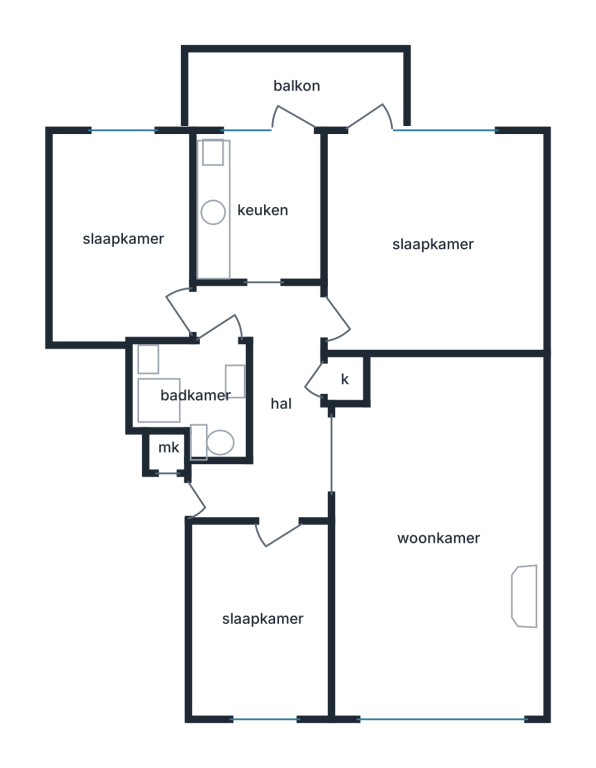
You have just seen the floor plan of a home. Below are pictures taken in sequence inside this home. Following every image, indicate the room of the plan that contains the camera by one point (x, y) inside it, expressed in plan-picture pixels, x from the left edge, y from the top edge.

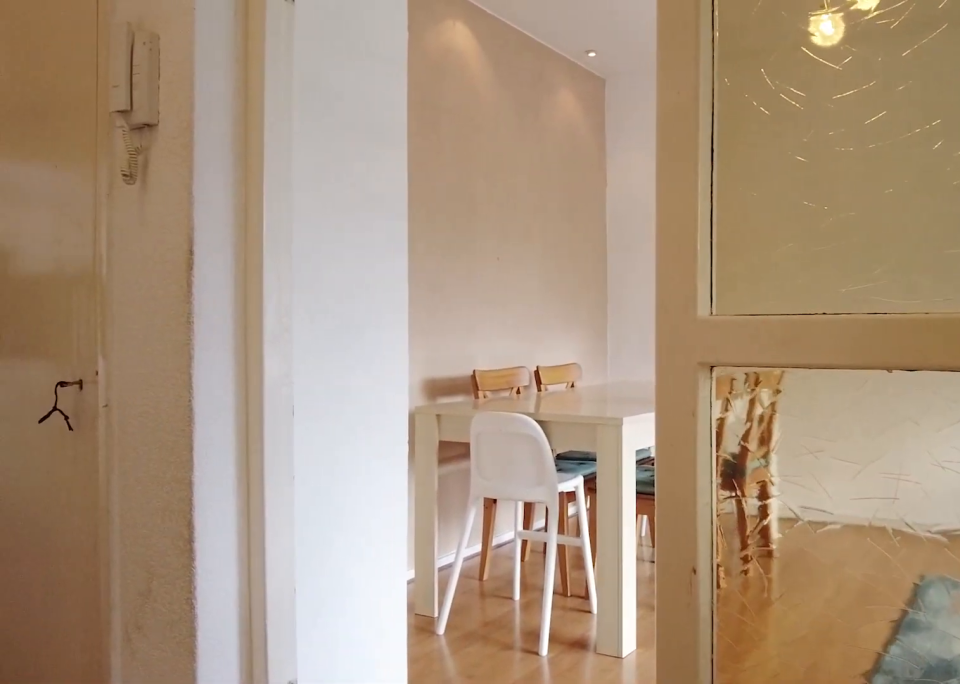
(271, 402)
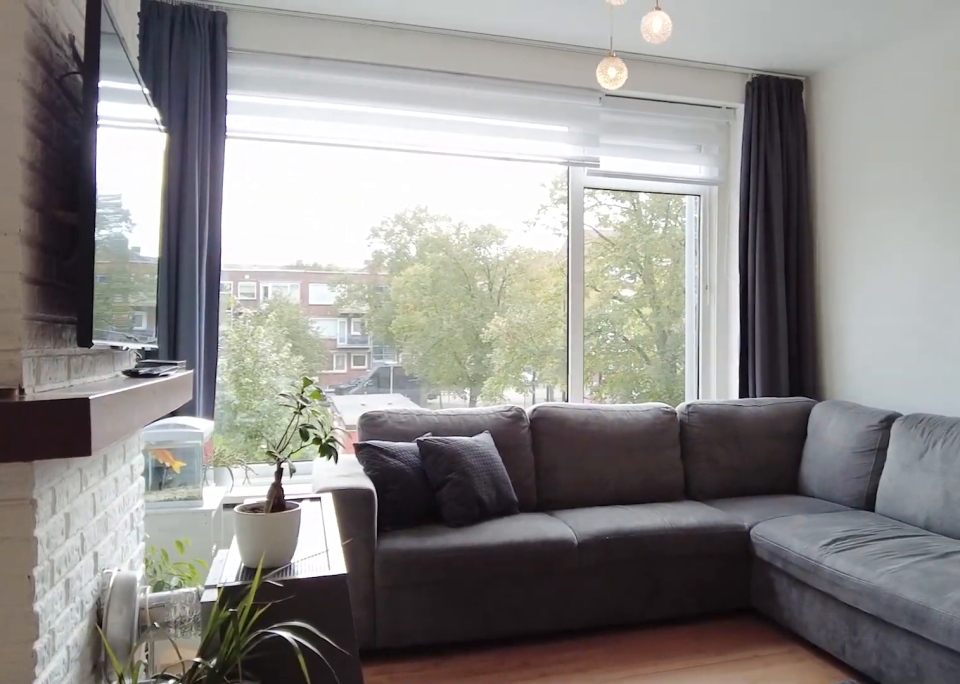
(437, 536)
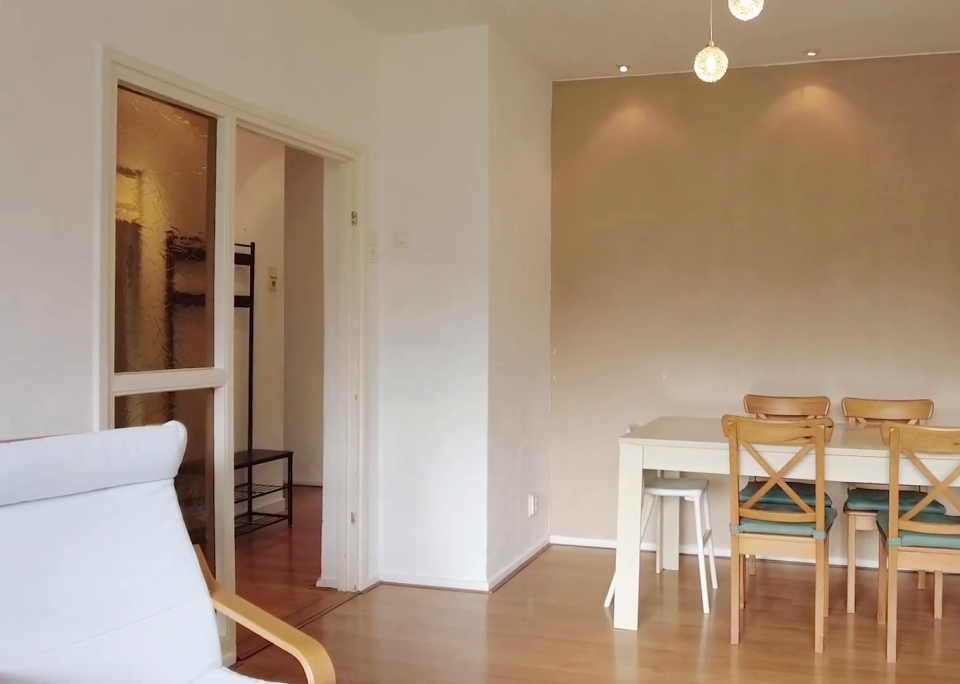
(437, 536)
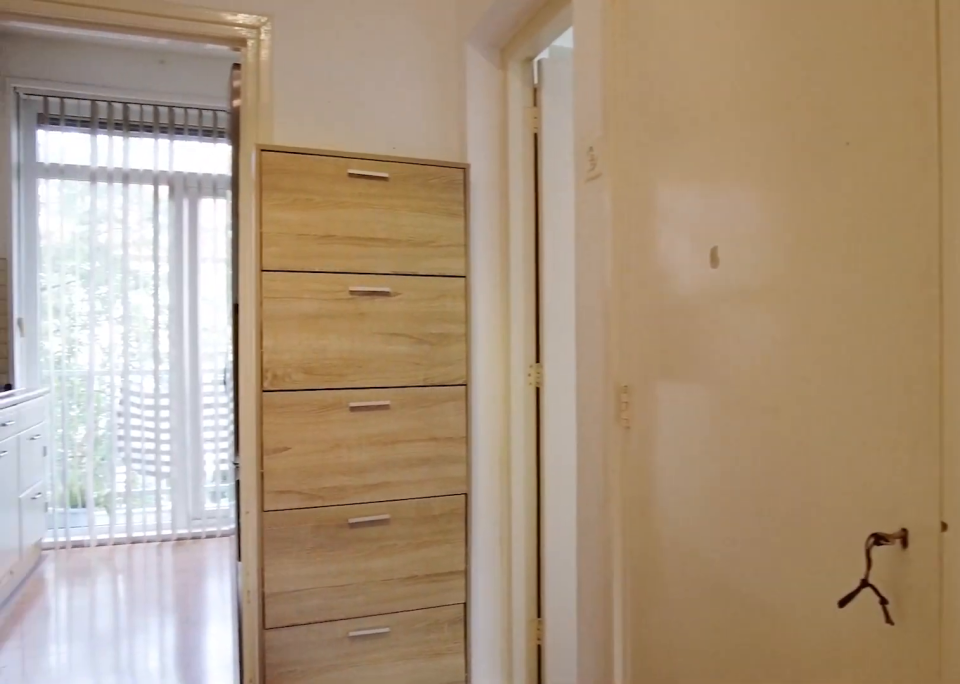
(271, 402)
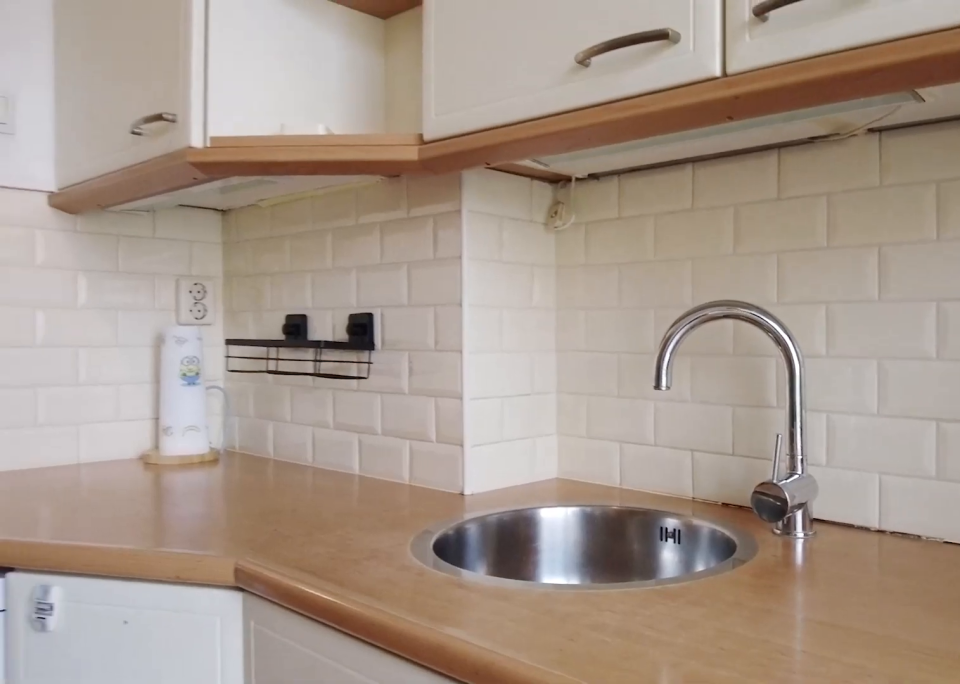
(260, 210)
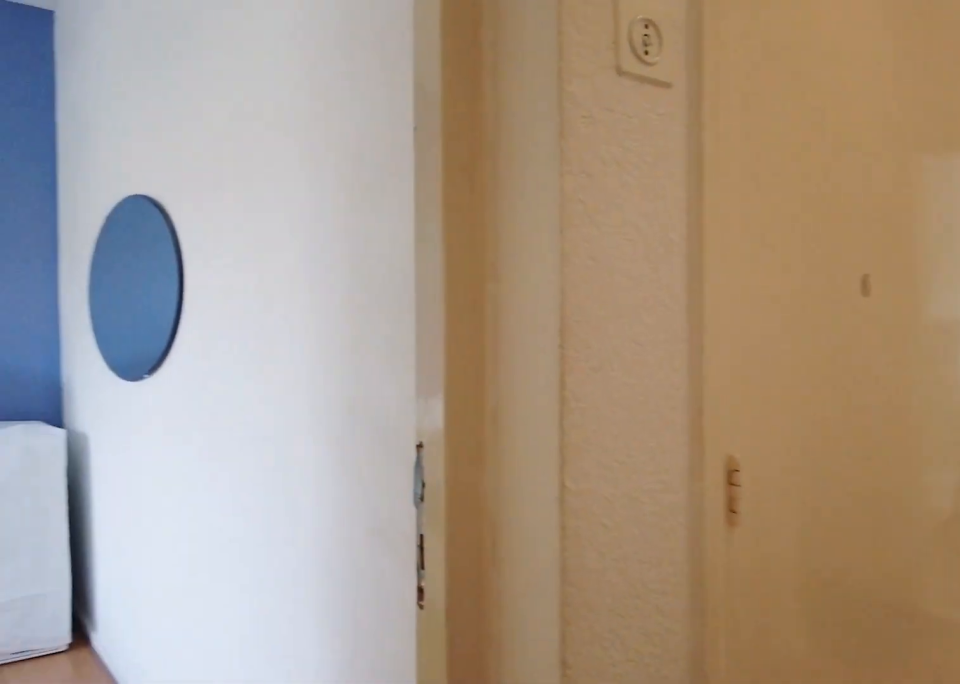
(272, 403)
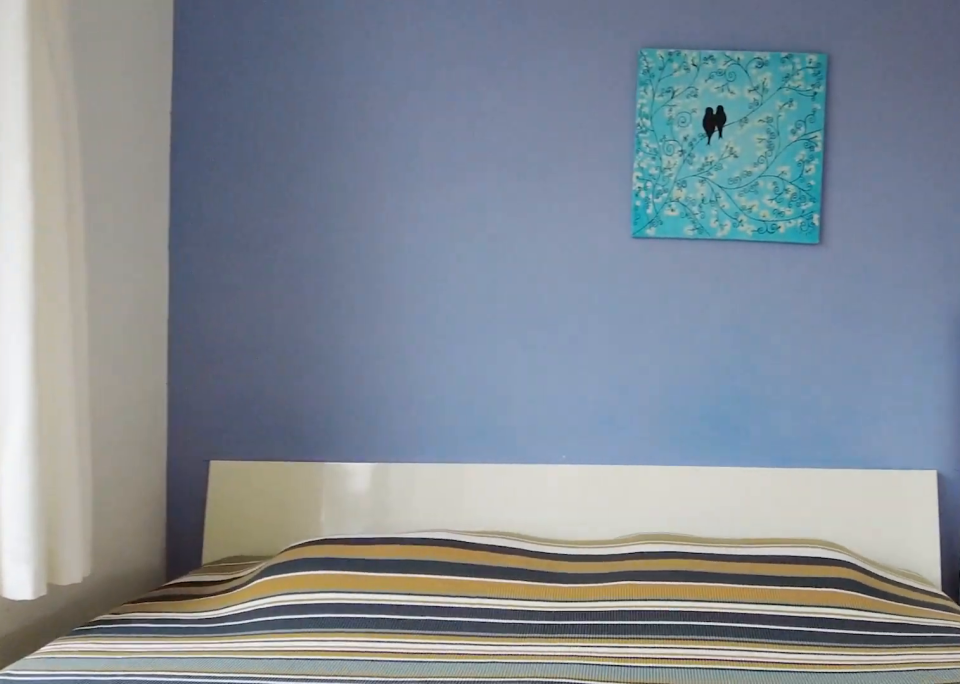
(432, 242)
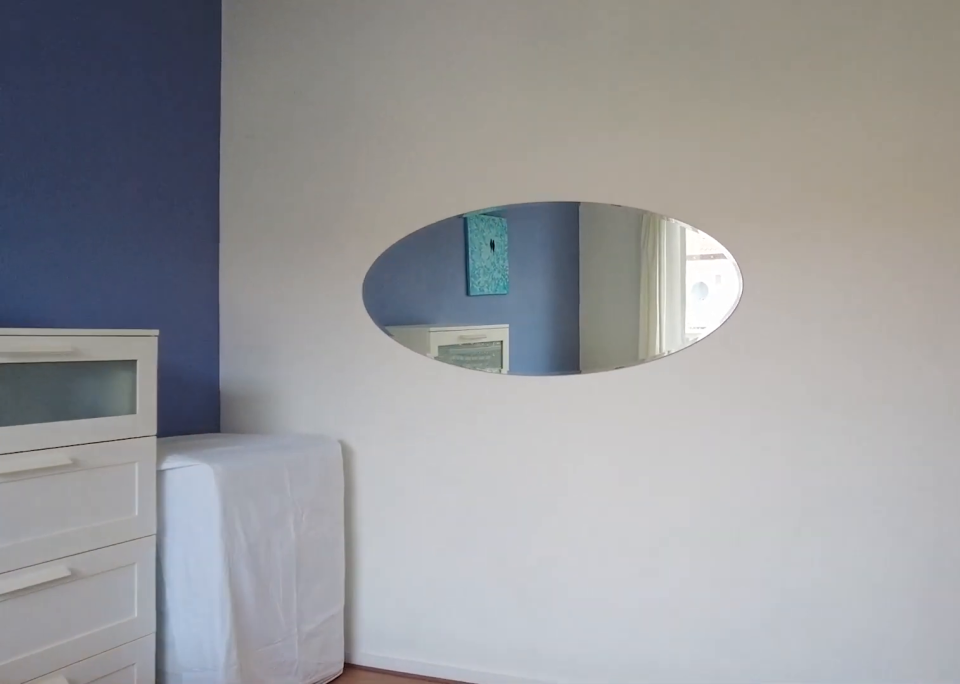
(432, 242)
